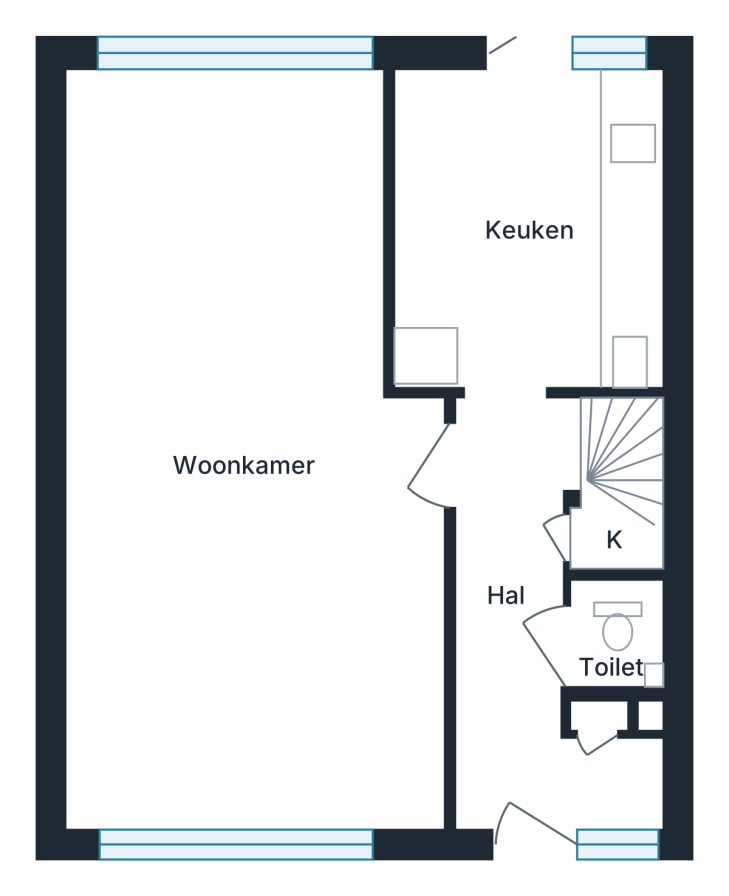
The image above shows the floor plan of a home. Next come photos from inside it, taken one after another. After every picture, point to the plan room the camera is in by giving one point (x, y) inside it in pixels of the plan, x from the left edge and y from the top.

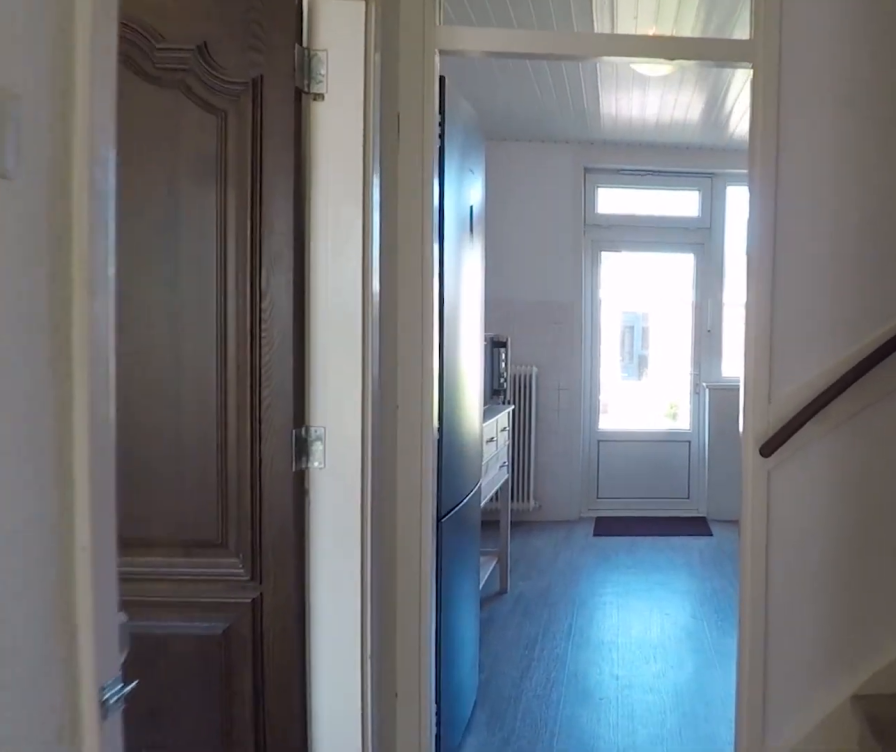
(526, 636)
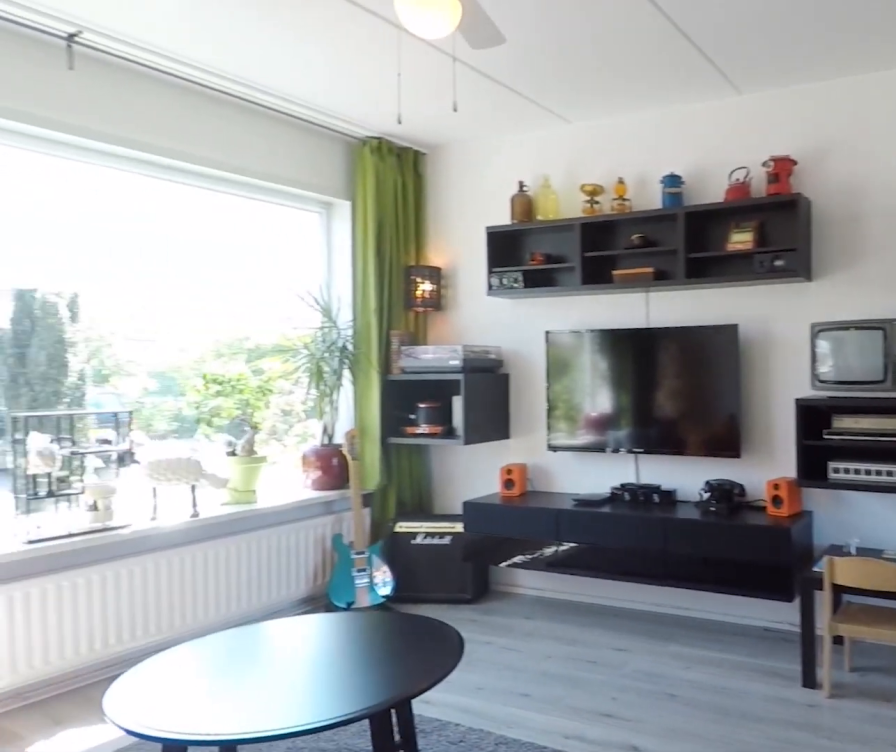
(257, 670)
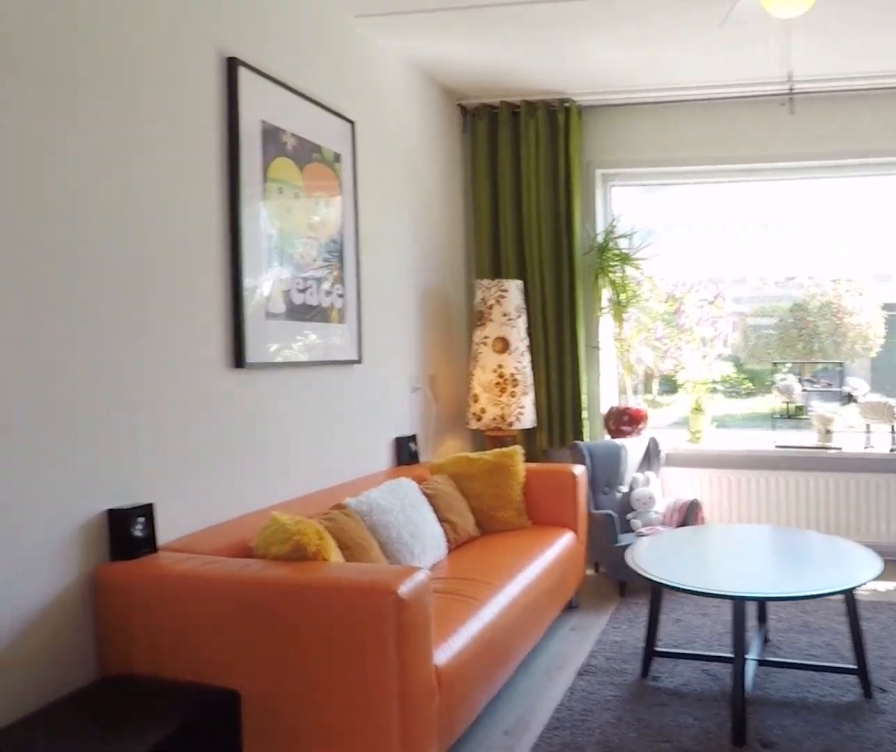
(257, 670)
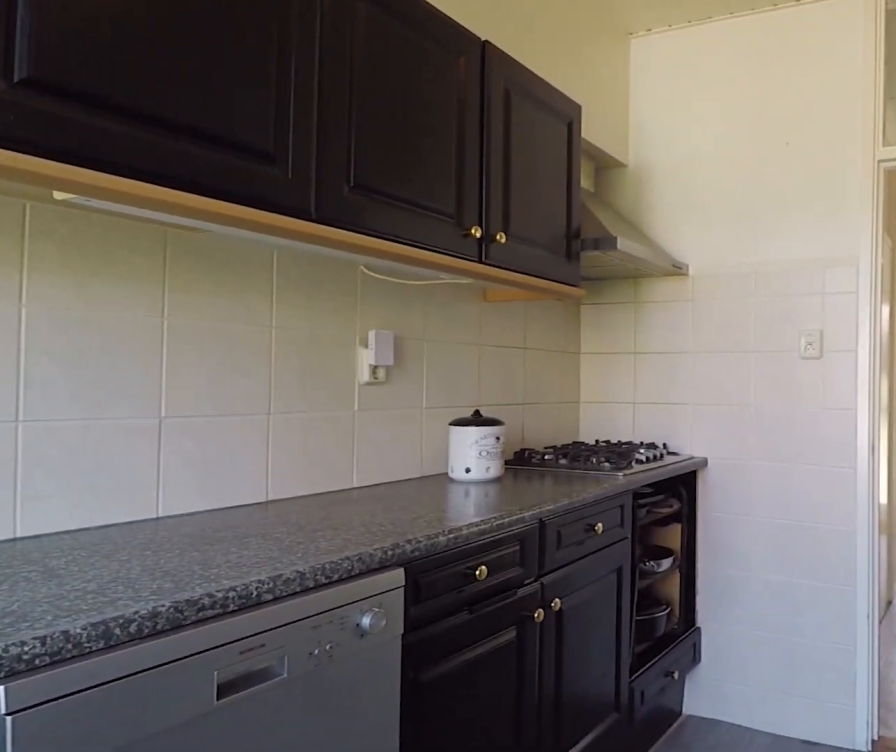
(528, 225)
